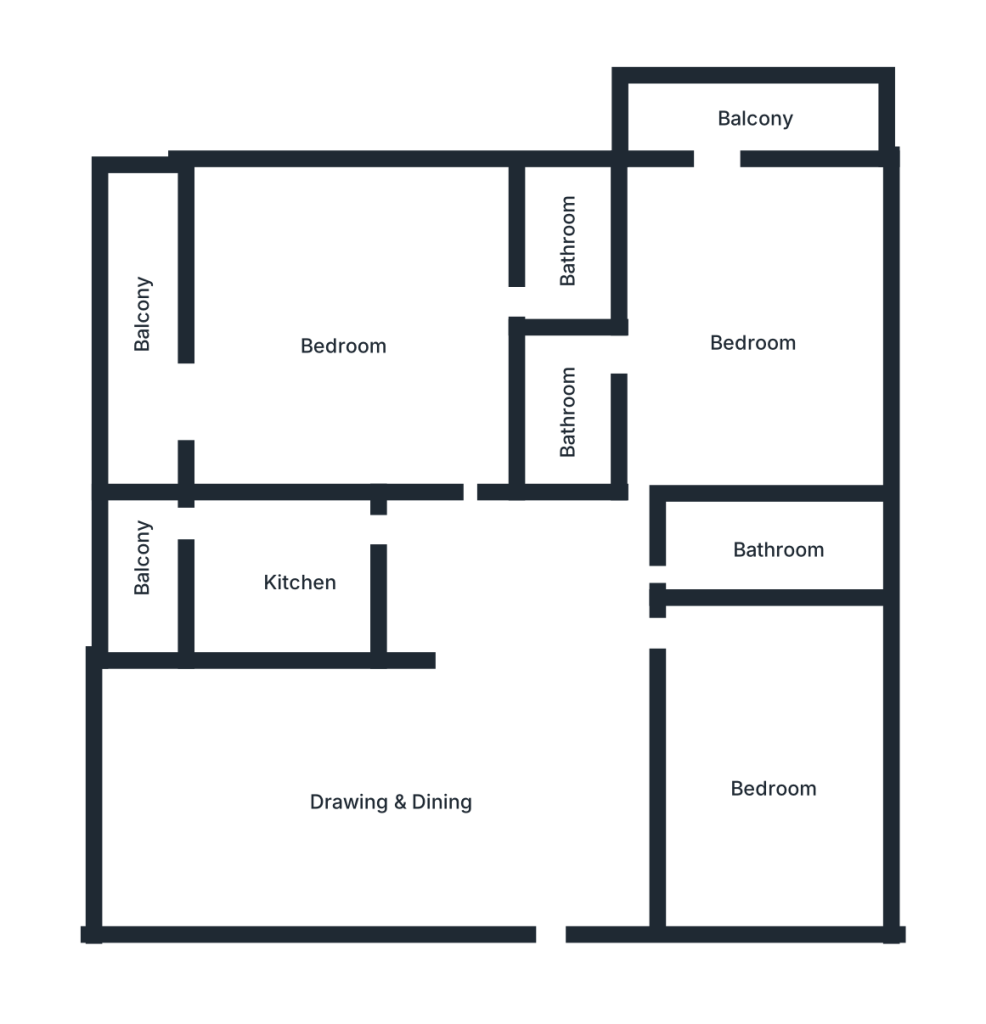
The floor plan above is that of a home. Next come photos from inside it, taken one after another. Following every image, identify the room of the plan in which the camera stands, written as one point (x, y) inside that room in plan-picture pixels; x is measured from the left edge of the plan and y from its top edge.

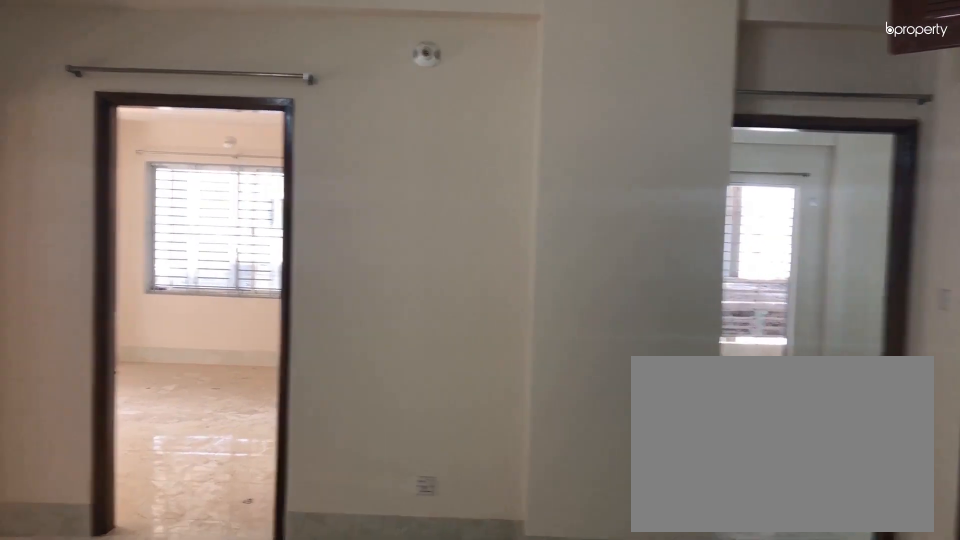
(396, 808)
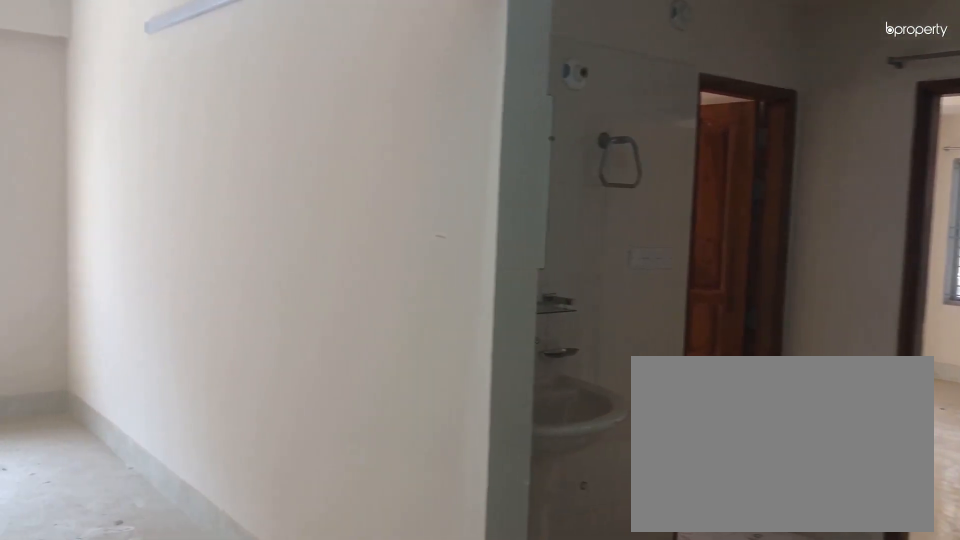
(396, 808)
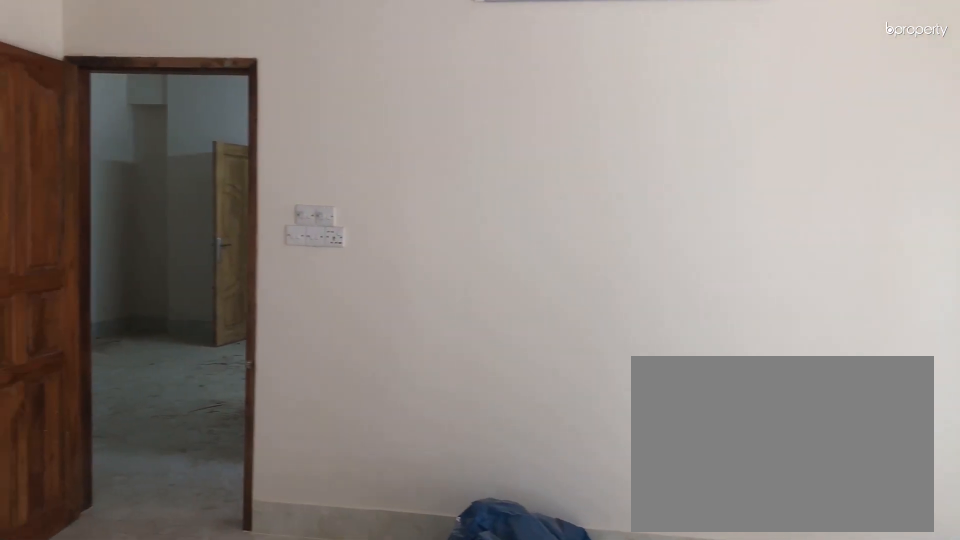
(343, 346)
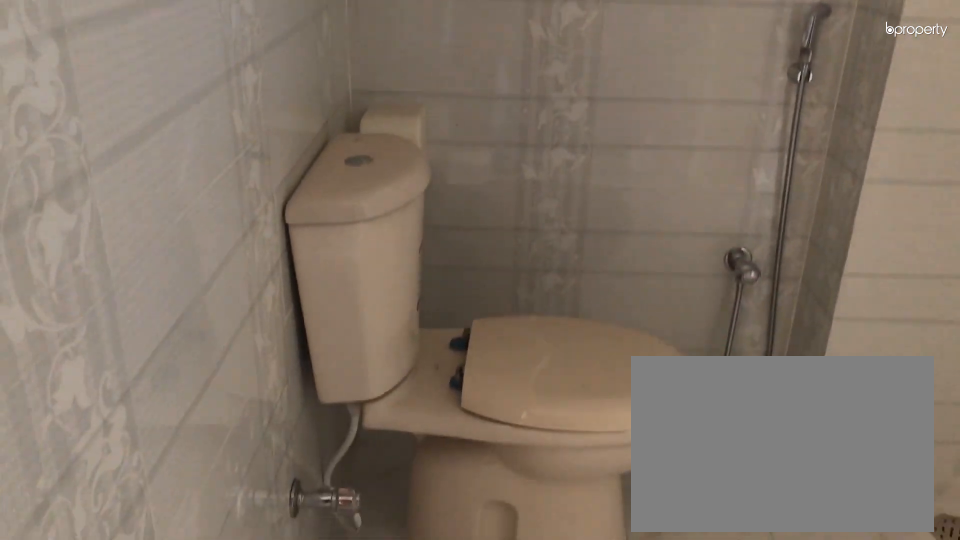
(566, 249)
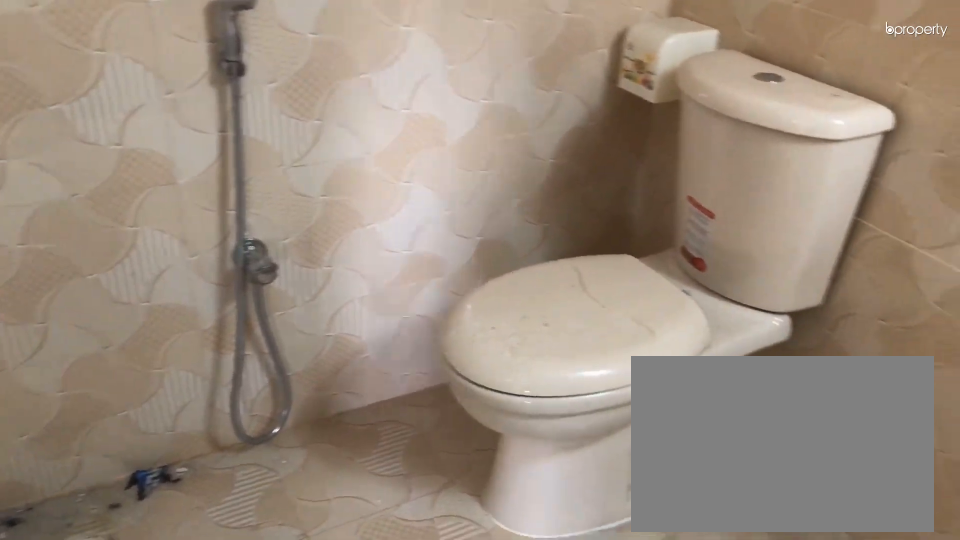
(566, 400)
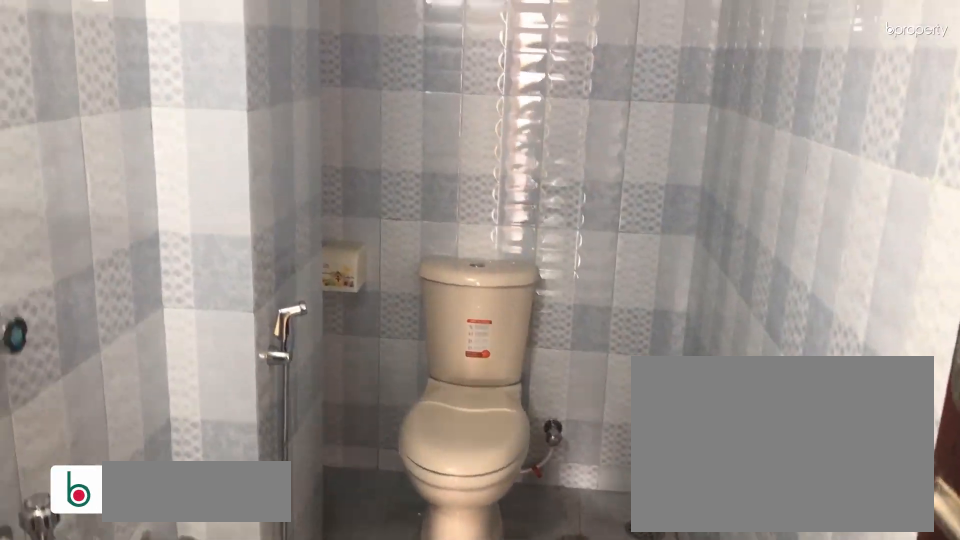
(783, 546)
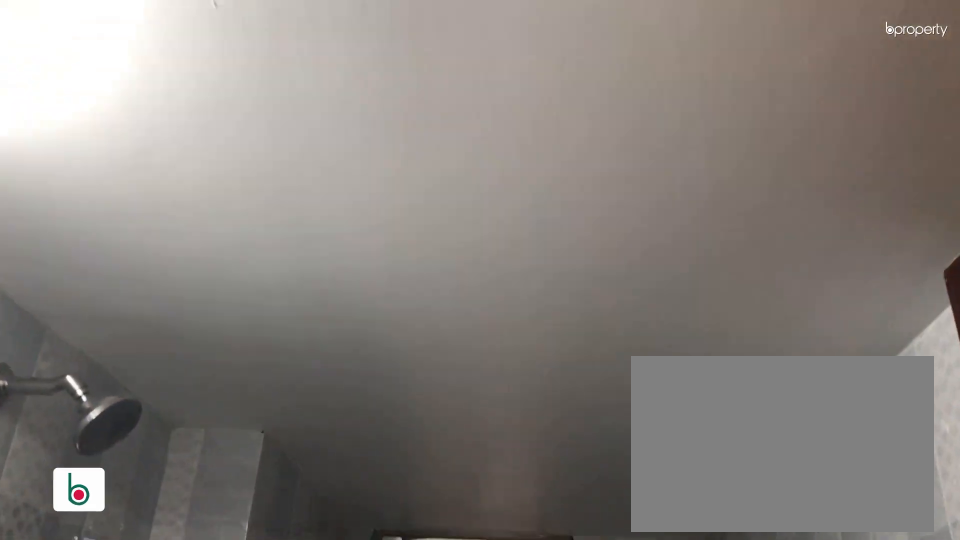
(783, 546)
